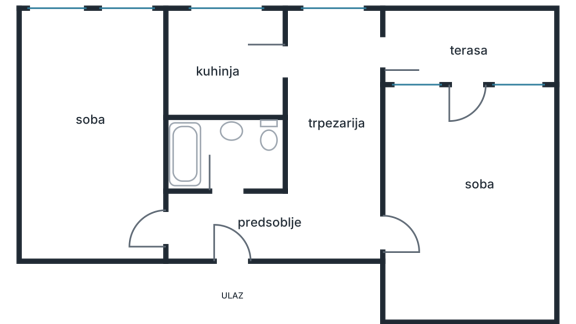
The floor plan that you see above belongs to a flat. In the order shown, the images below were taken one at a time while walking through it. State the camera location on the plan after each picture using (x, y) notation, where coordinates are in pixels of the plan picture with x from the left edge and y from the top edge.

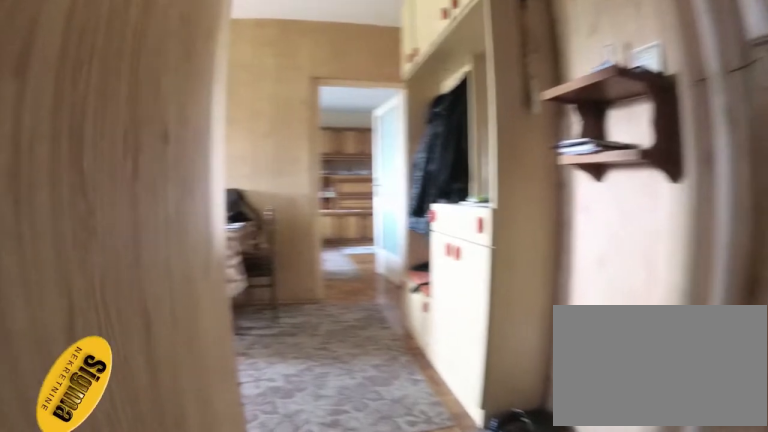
(218, 197)
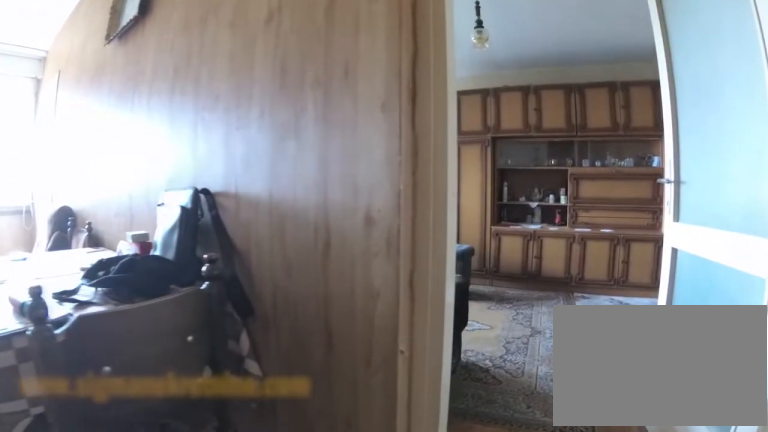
(330, 224)
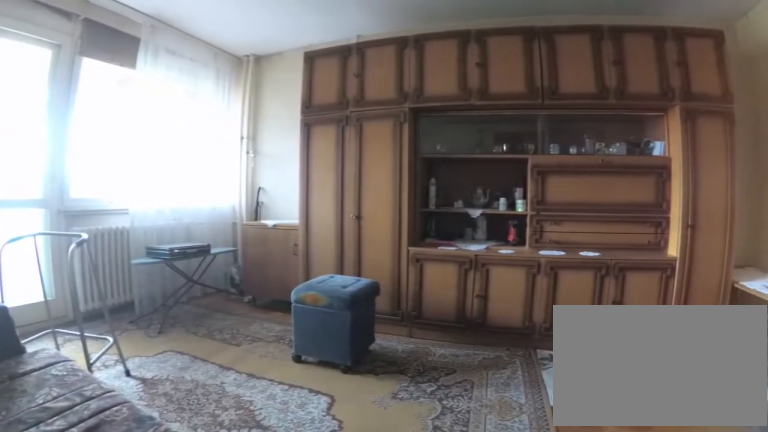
(383, 230)
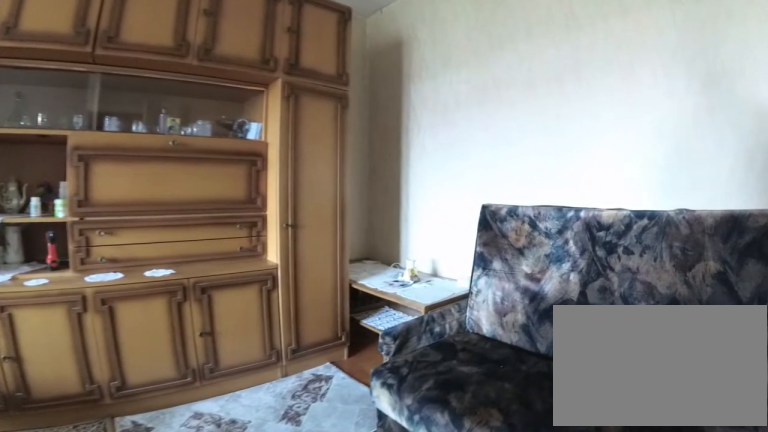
(425, 246)
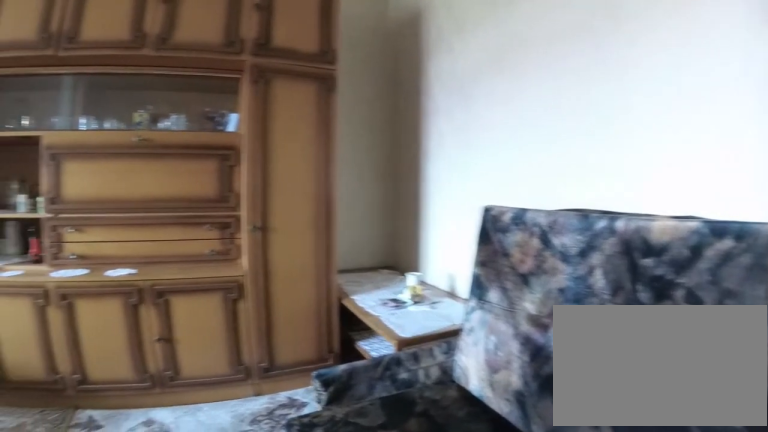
(441, 278)
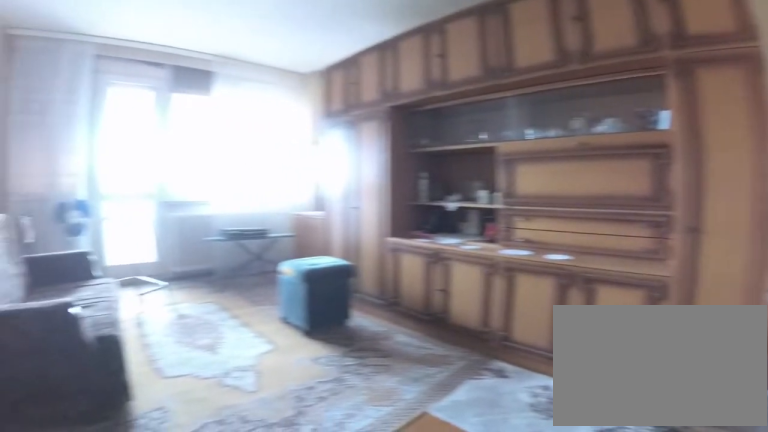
(449, 295)
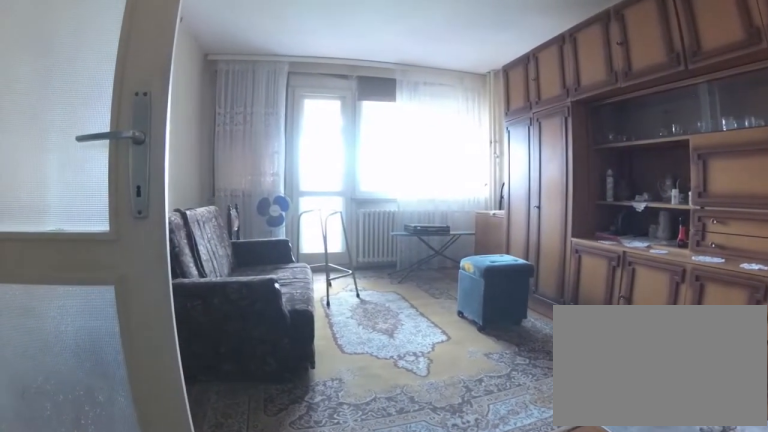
(470, 305)
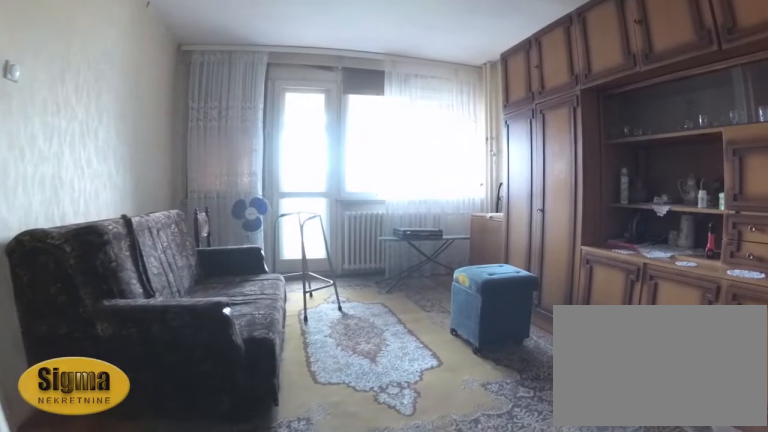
(470, 288)
